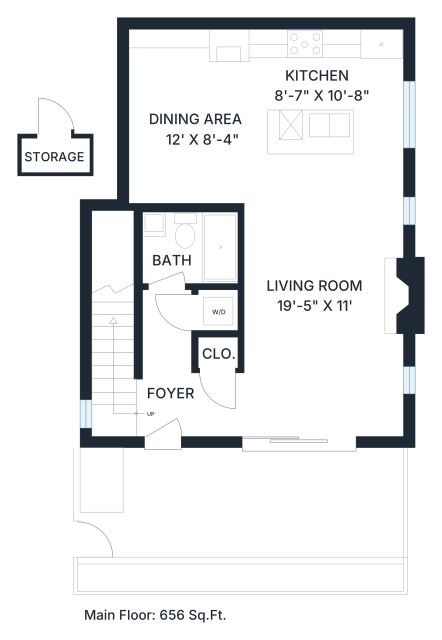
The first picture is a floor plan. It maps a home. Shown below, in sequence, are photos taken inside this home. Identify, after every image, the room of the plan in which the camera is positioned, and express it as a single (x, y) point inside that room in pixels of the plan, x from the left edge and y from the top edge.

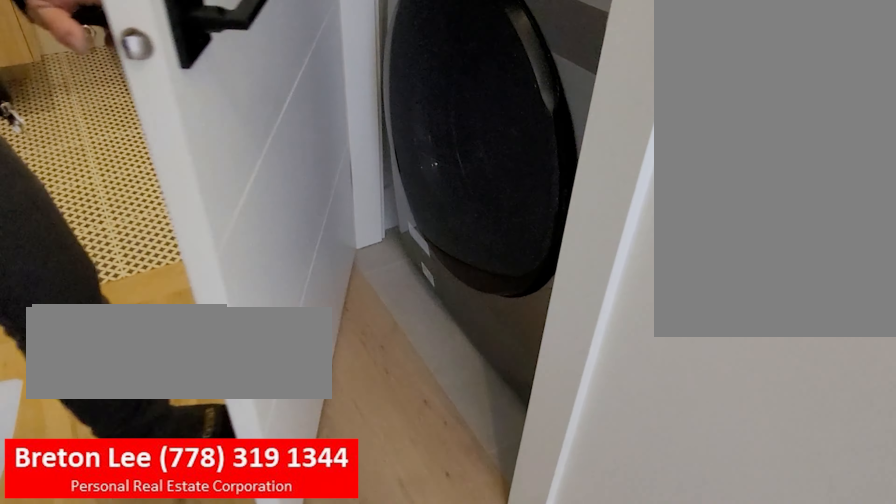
(220, 310)
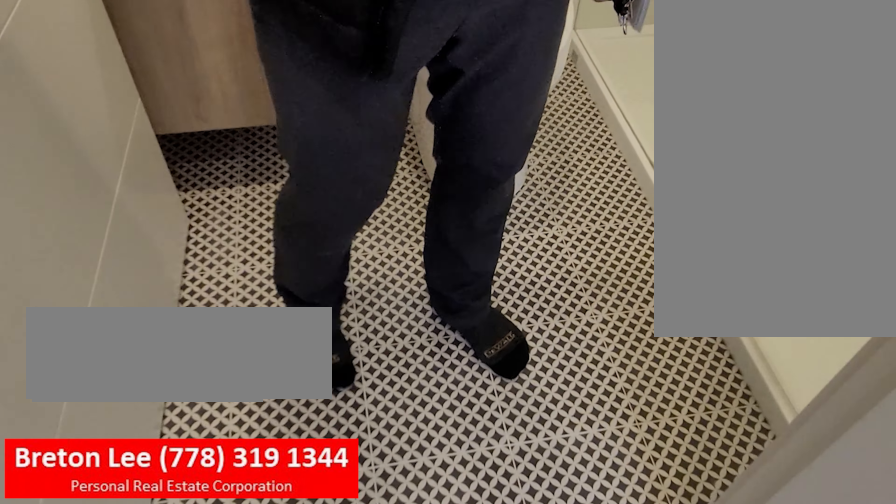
(173, 263)
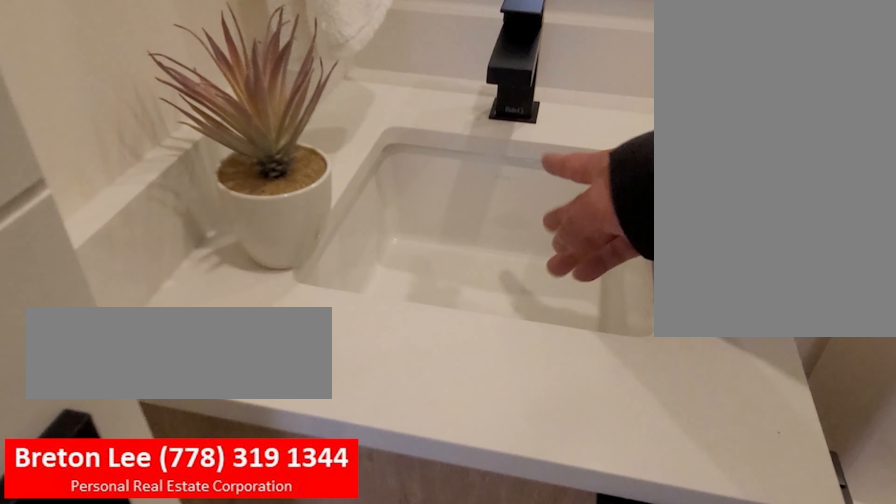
(173, 263)
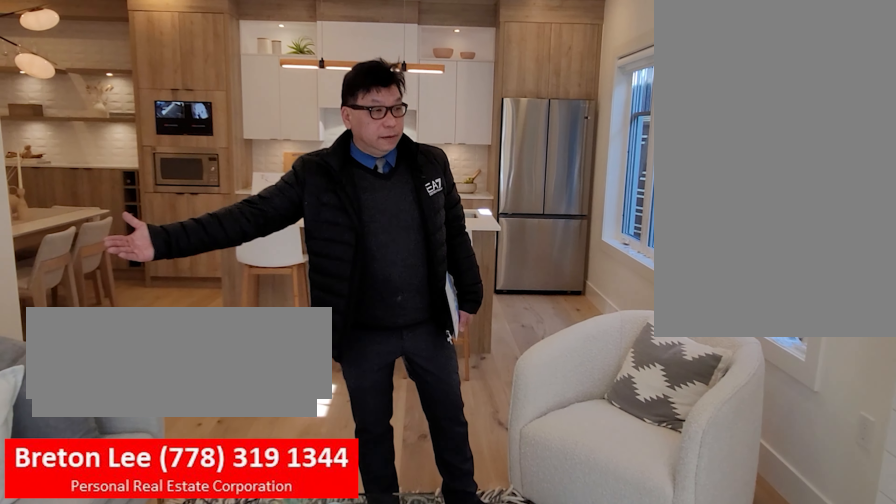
(311, 345)
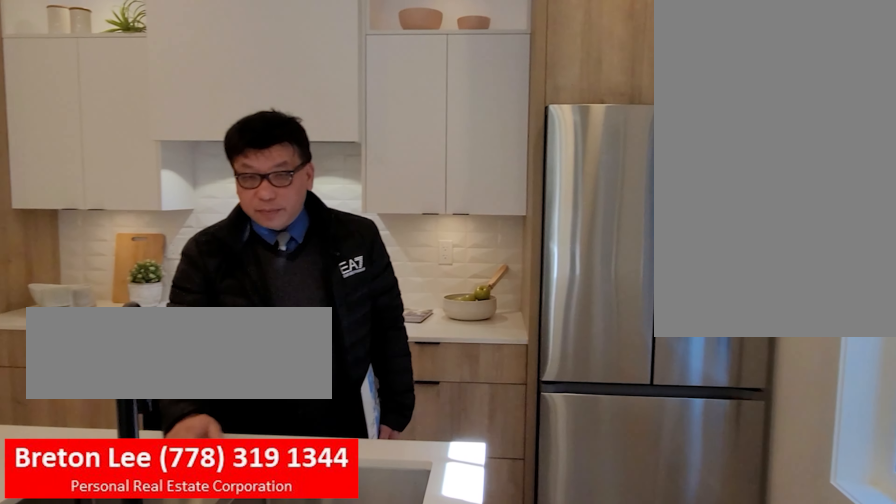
(378, 123)
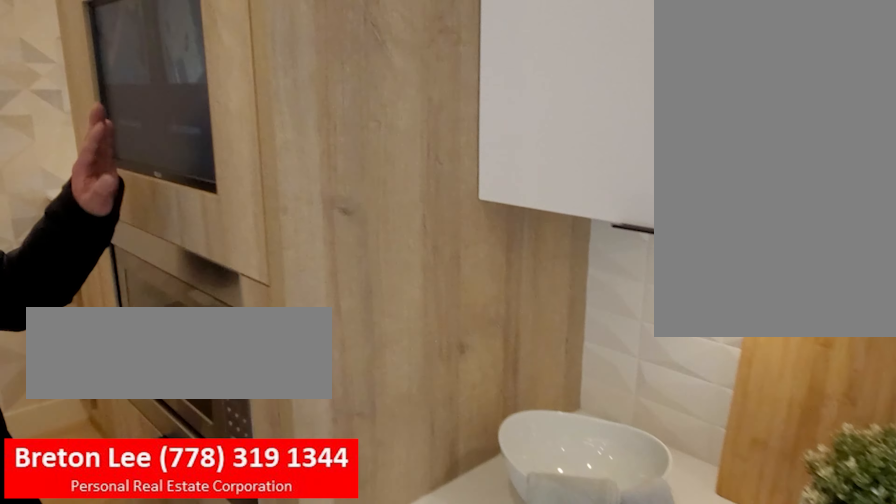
(378, 123)
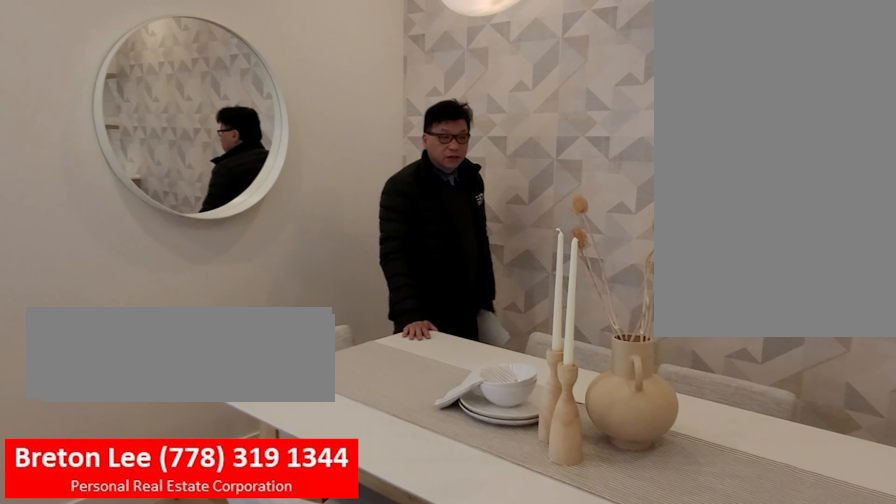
(192, 174)
